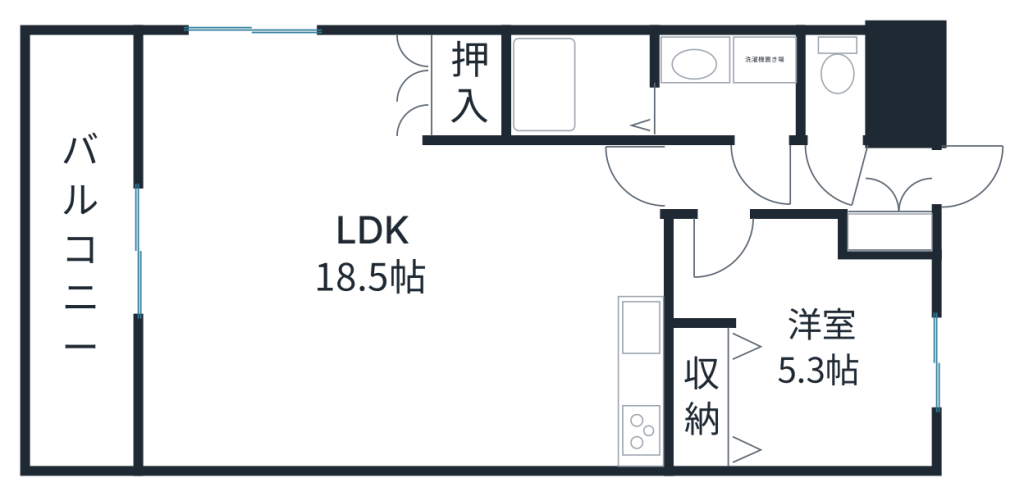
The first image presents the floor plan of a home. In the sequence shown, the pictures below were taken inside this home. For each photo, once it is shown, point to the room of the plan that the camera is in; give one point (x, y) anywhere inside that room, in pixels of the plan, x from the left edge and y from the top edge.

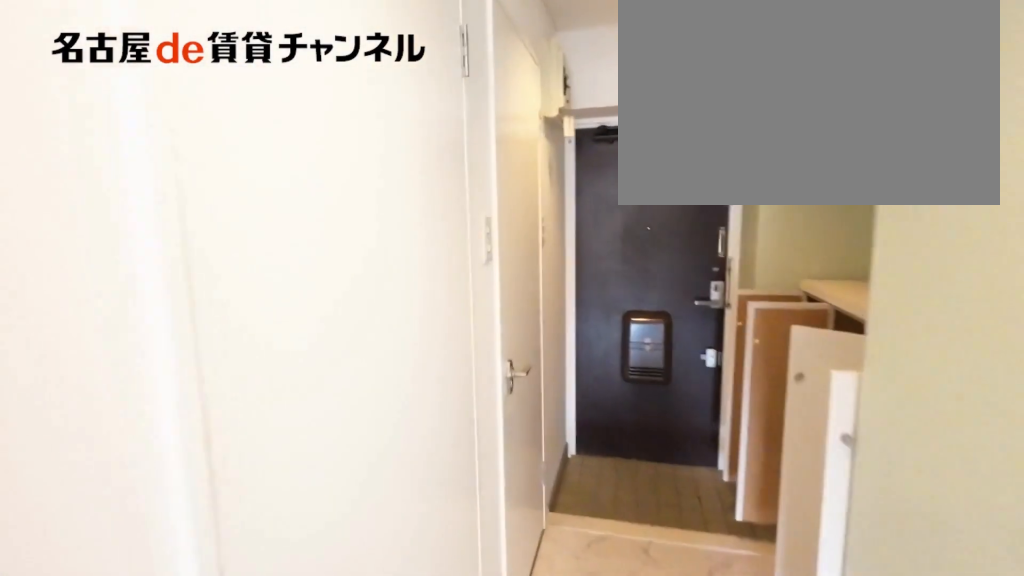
(761, 177)
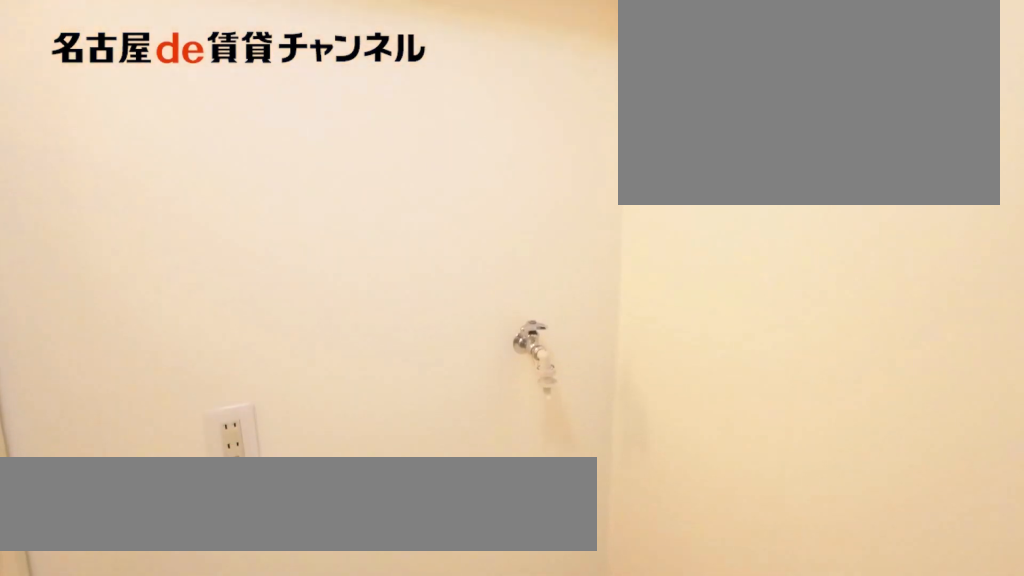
(728, 83)
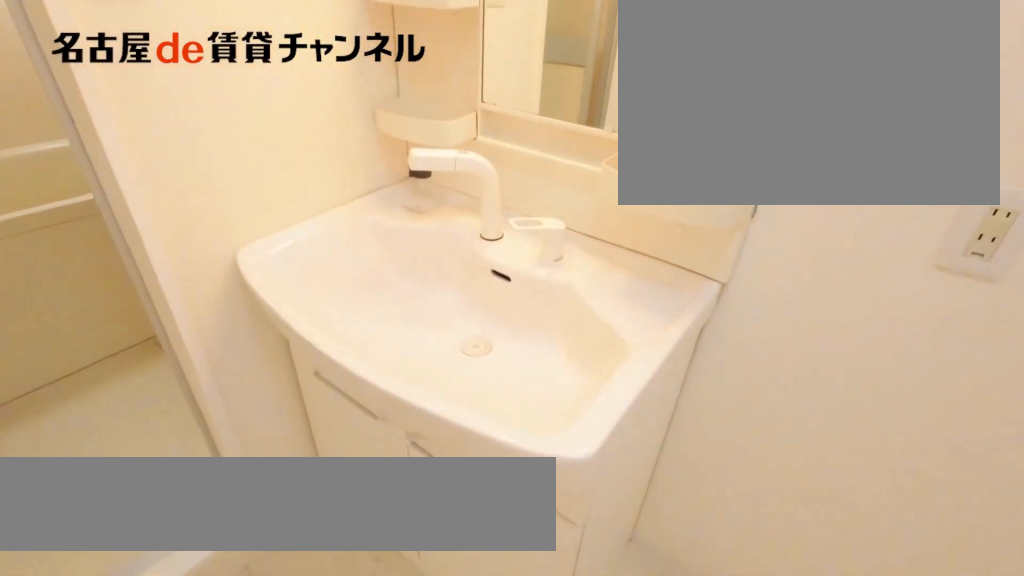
(728, 83)
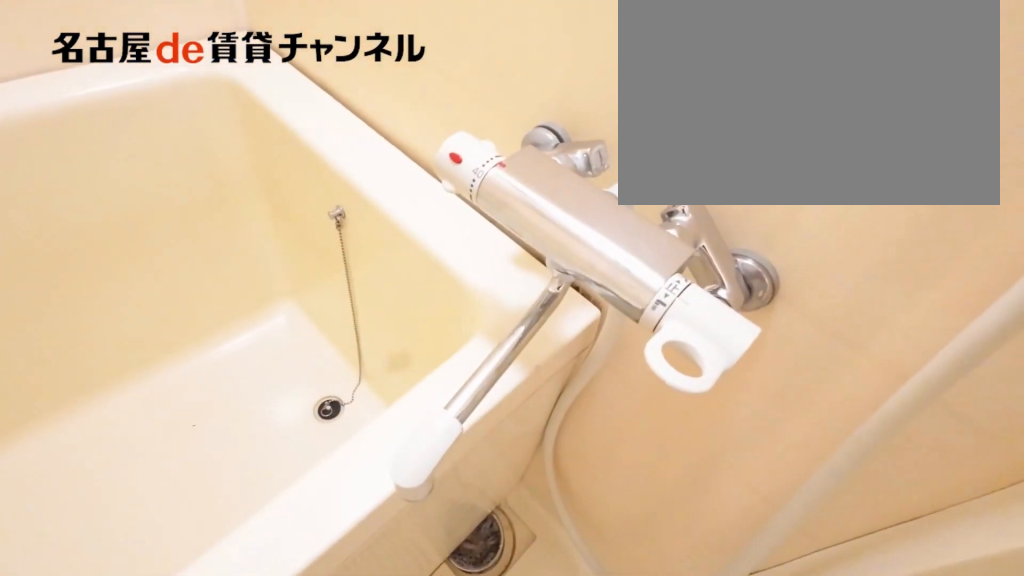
(582, 86)
